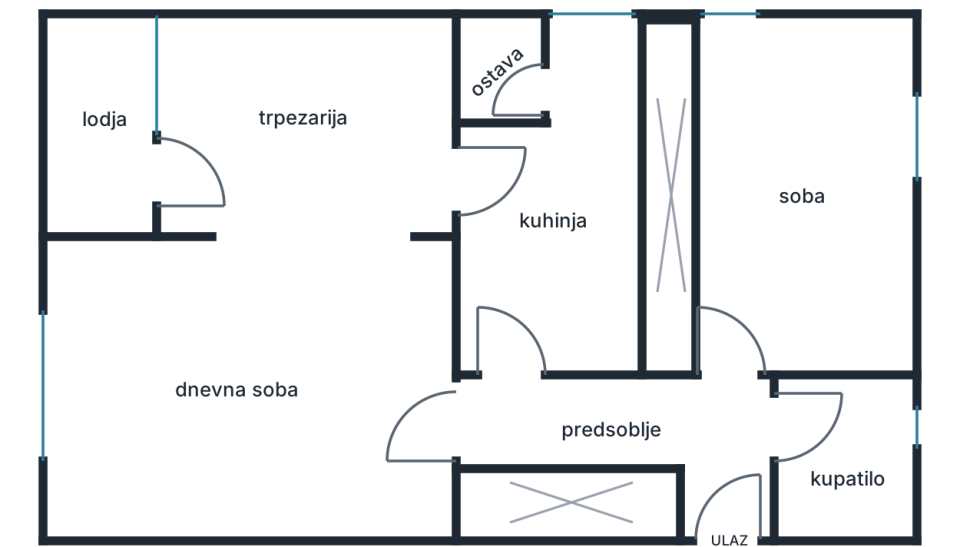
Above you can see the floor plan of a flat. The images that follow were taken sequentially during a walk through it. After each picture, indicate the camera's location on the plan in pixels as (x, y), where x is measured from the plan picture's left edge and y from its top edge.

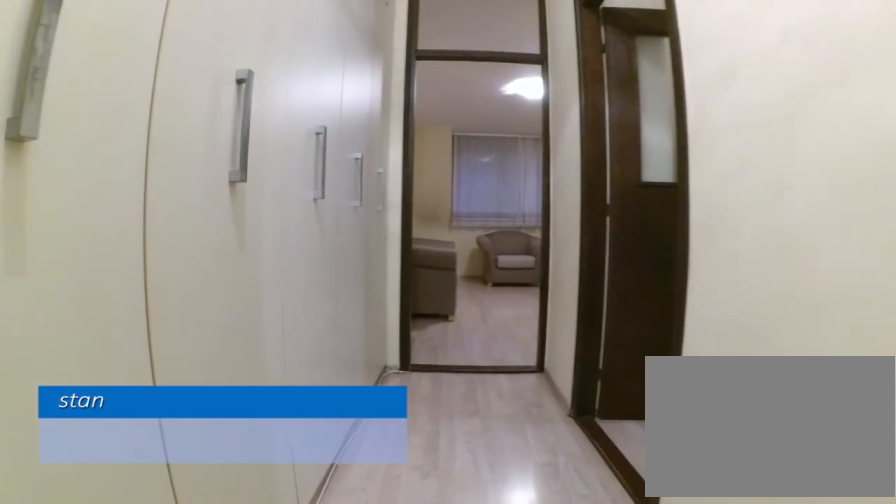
(676, 425)
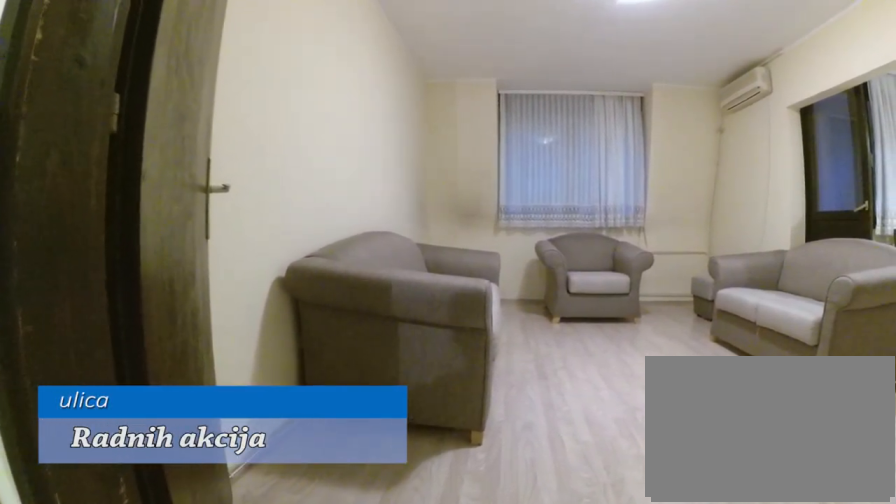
(509, 424)
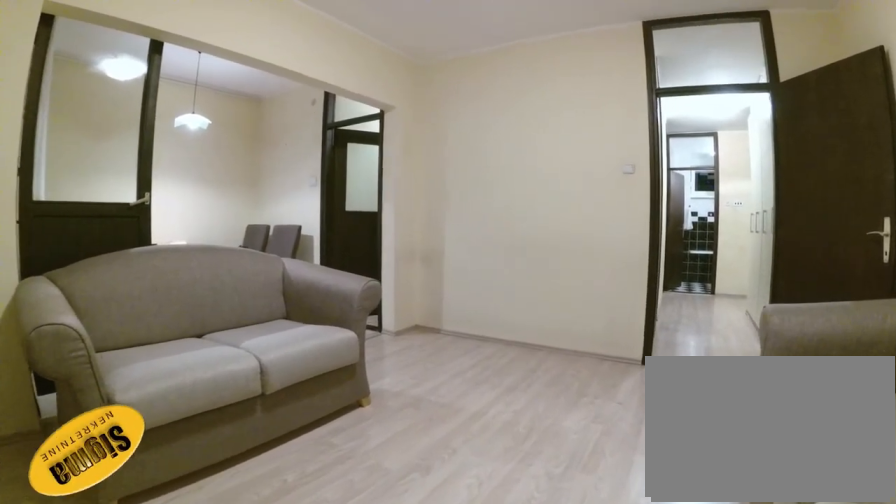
(136, 455)
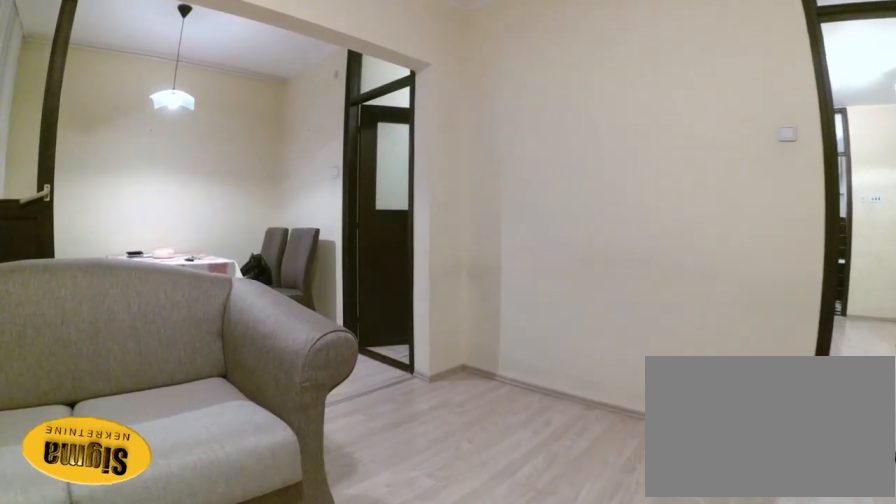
(194, 412)
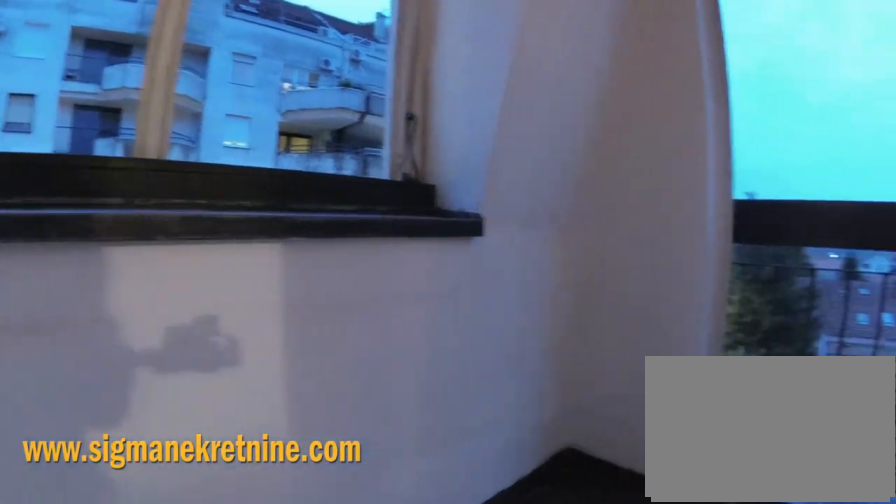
(143, 188)
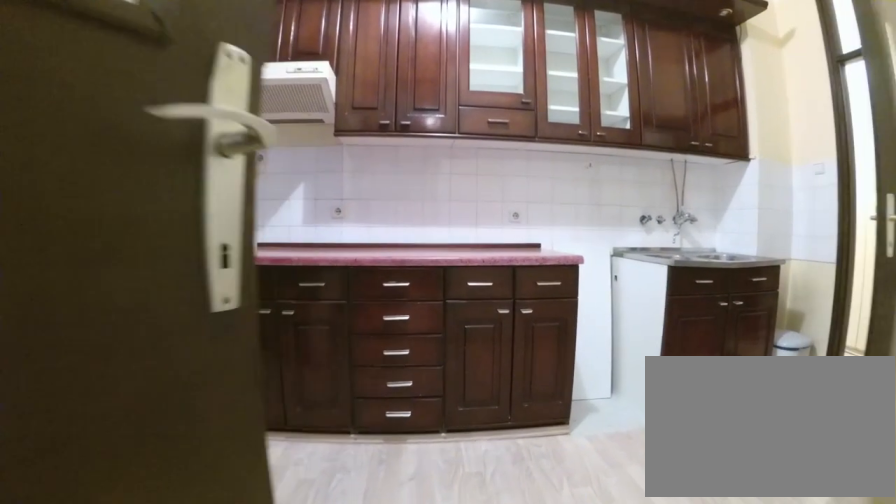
(438, 173)
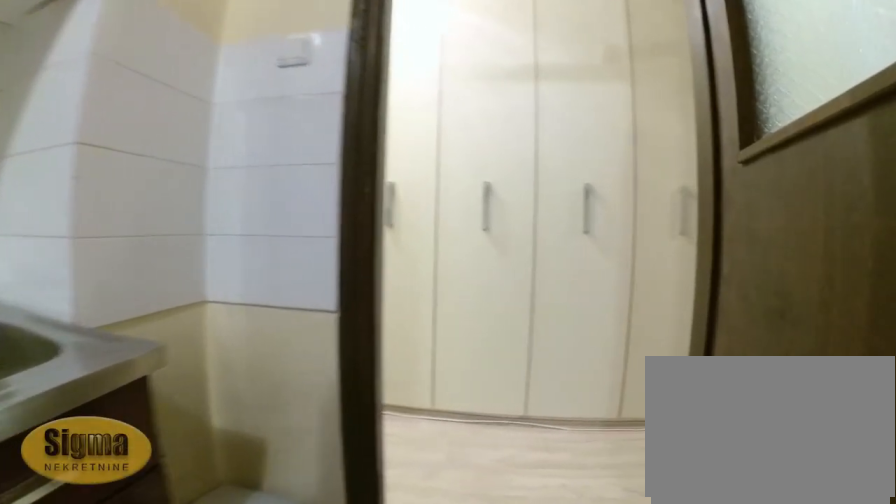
(546, 278)
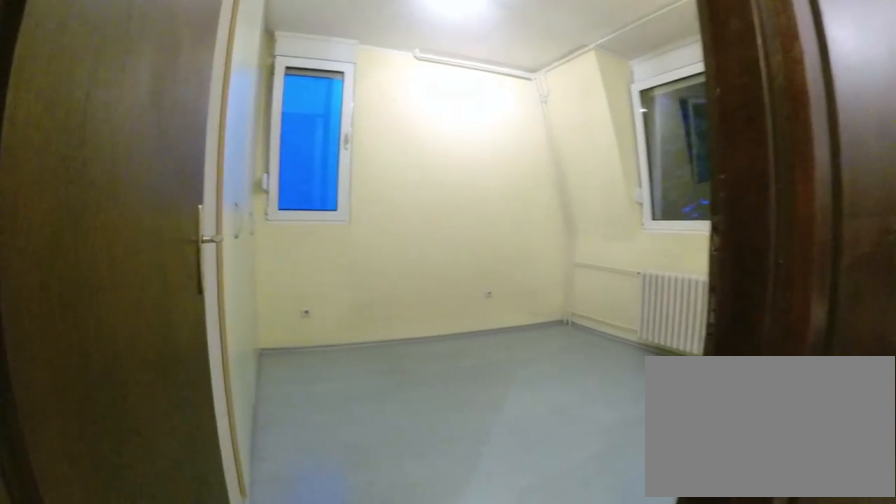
(693, 423)
